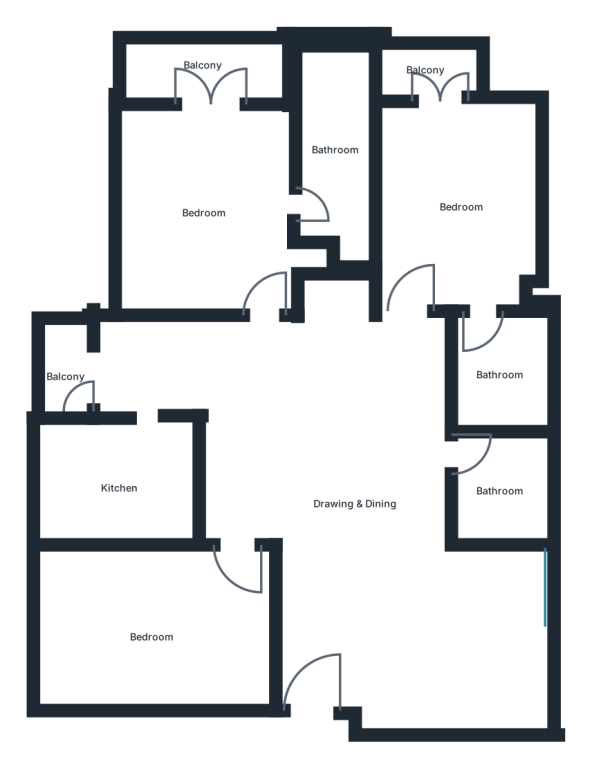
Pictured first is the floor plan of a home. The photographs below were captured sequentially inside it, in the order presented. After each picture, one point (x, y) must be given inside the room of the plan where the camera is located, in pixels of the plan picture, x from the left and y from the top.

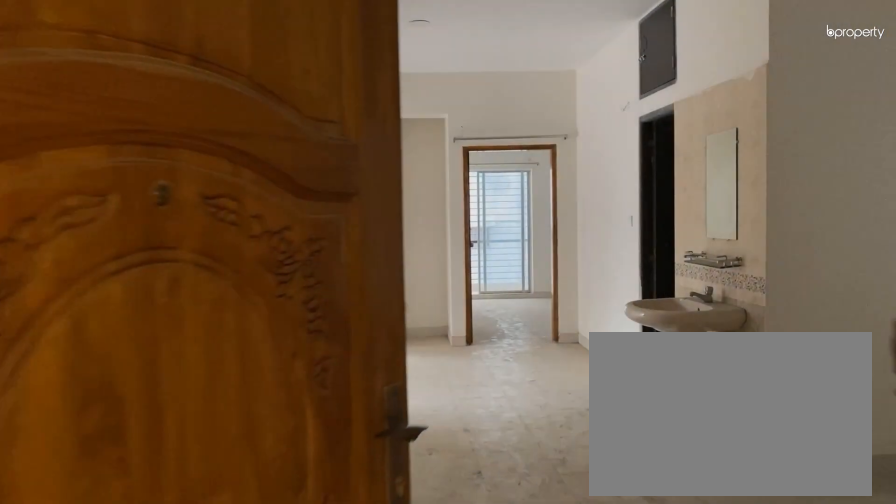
(311, 666)
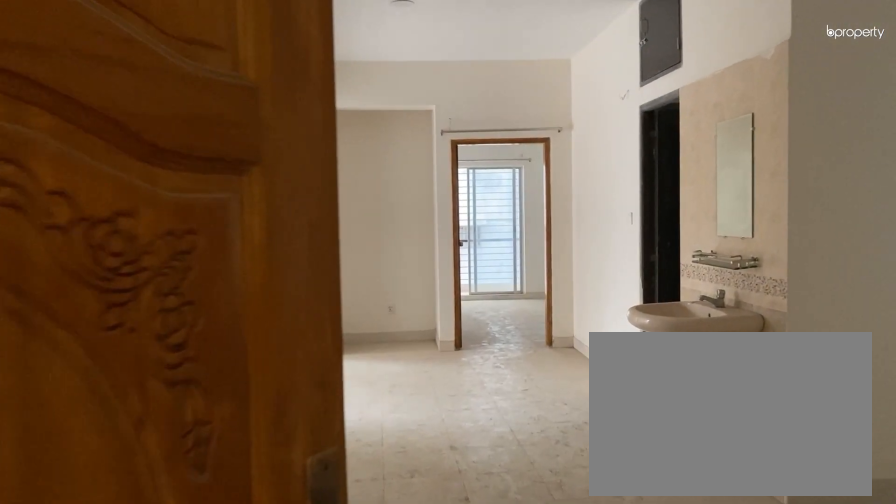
(311, 666)
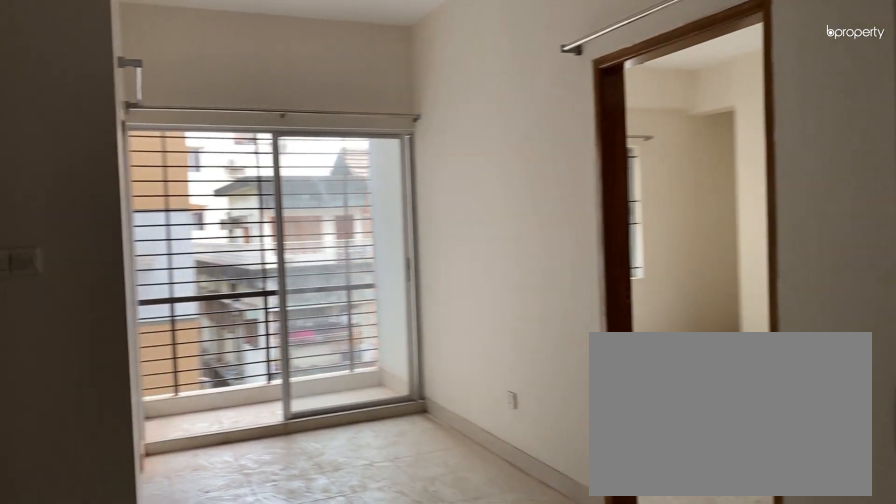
(353, 504)
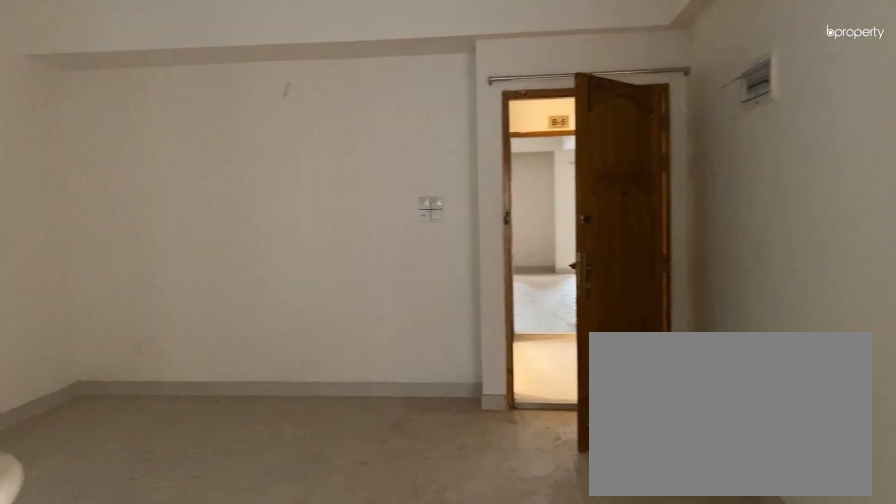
(353, 504)
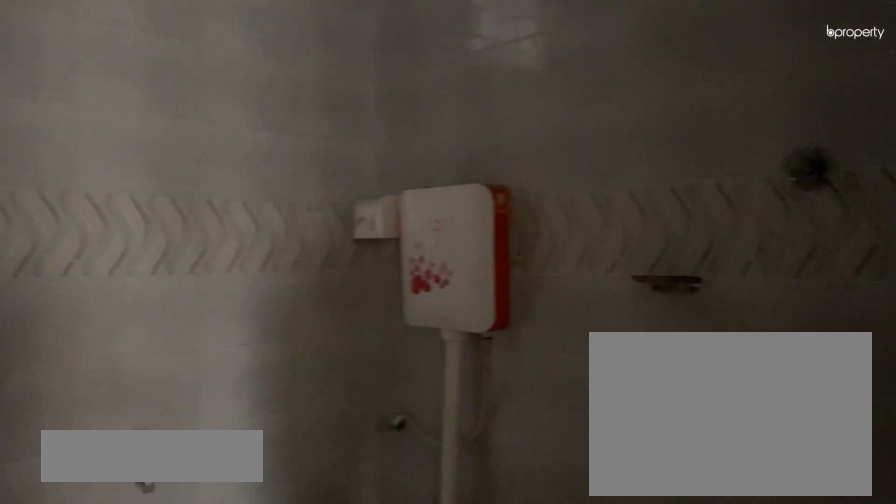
(499, 492)
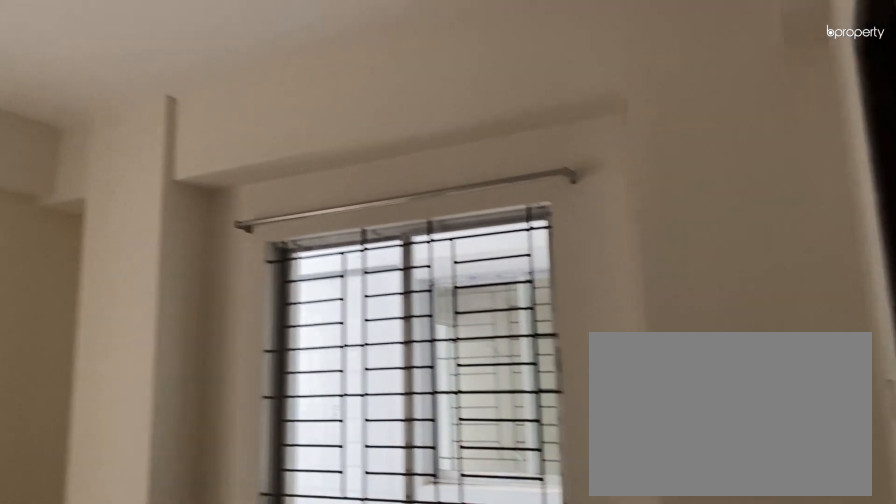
(462, 208)
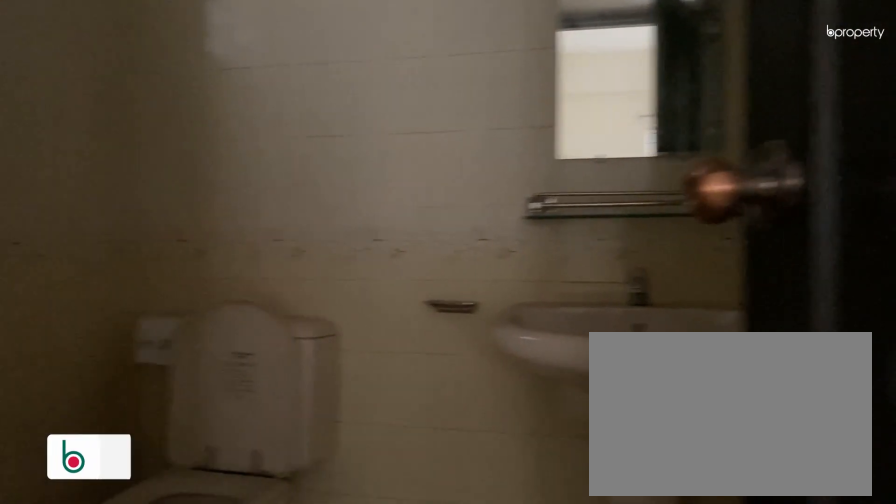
(498, 376)
